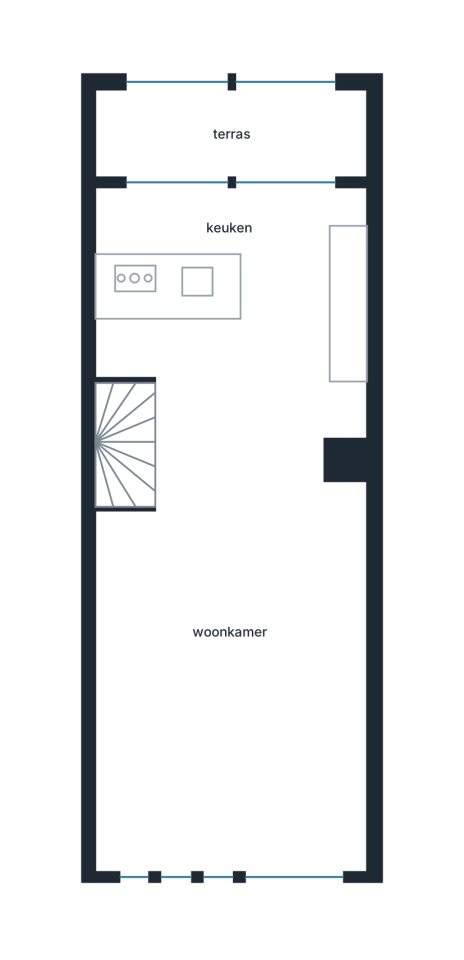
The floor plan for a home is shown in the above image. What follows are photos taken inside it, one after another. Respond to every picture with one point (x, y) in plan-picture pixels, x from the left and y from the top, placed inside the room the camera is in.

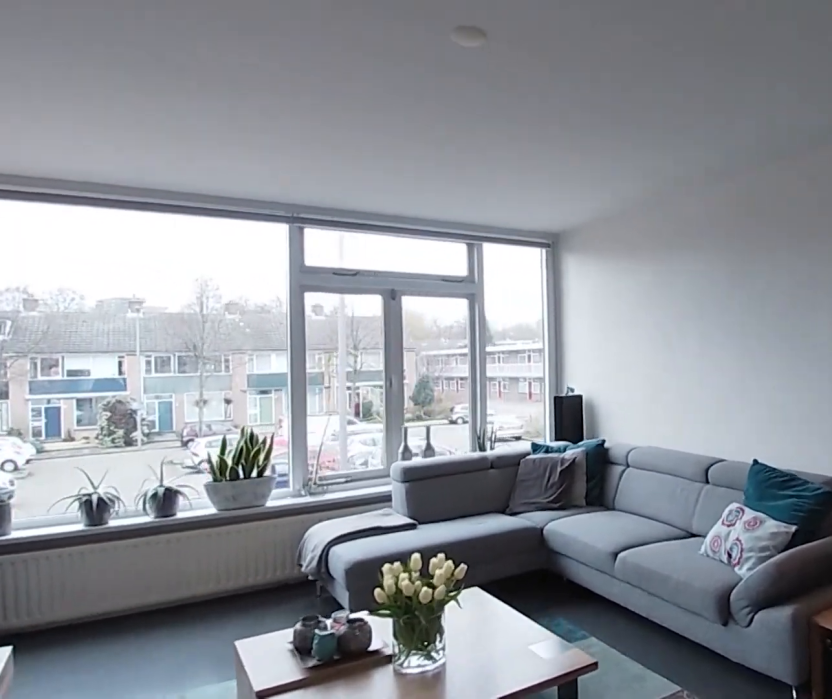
(275, 420)
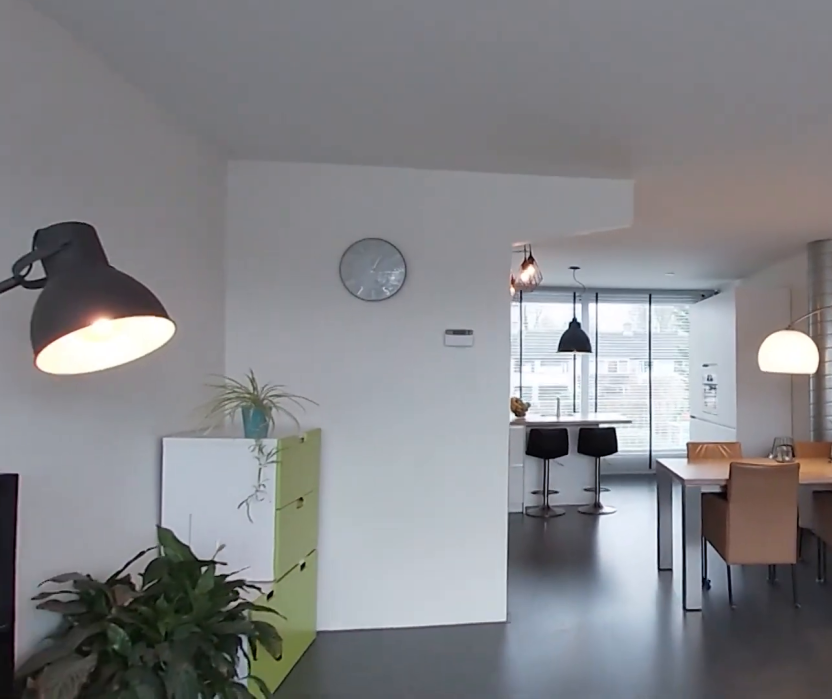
(275, 420)
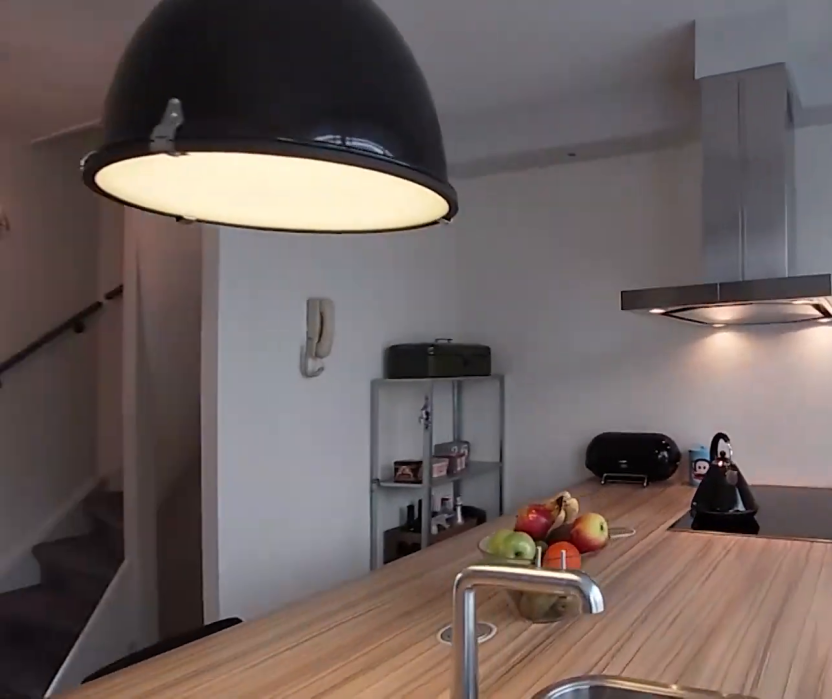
(230, 282)
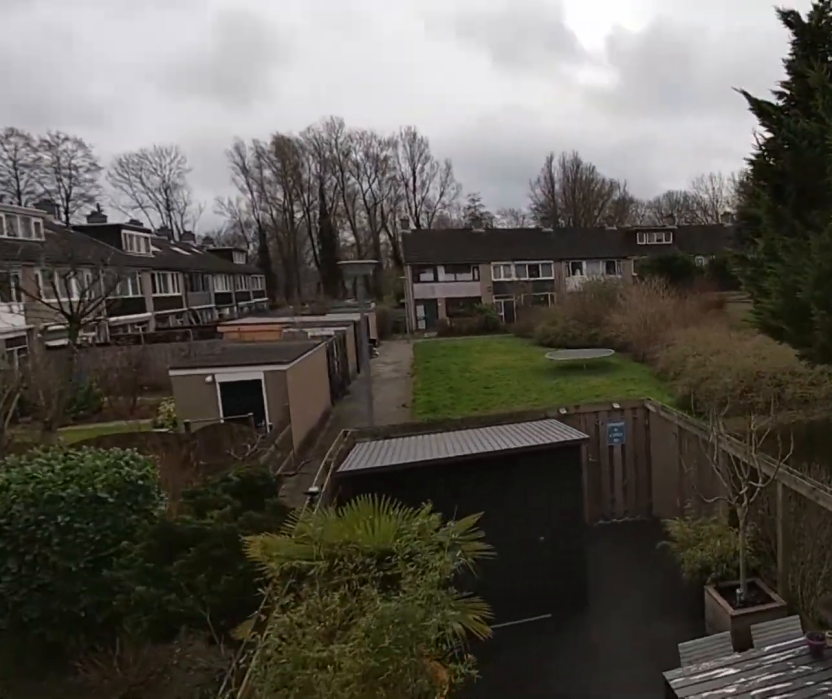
(230, 132)
